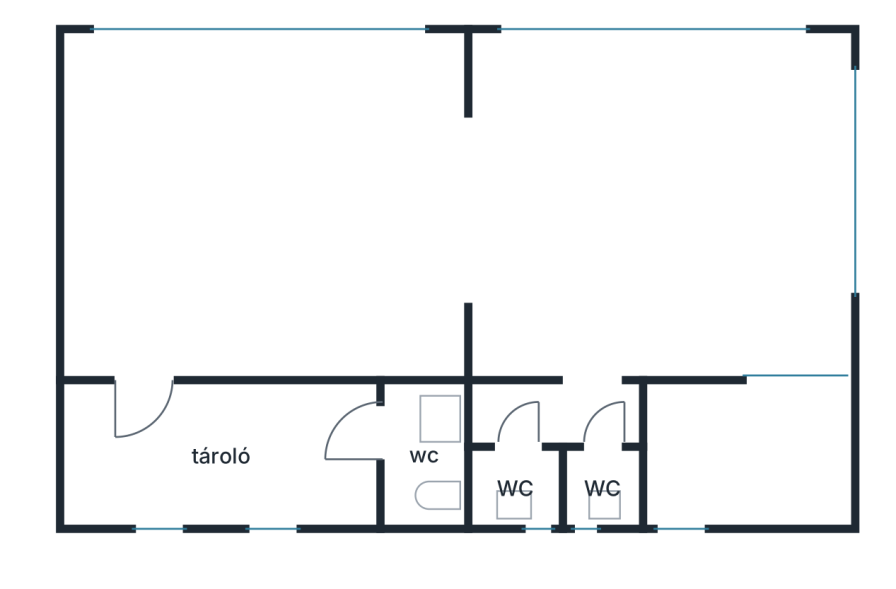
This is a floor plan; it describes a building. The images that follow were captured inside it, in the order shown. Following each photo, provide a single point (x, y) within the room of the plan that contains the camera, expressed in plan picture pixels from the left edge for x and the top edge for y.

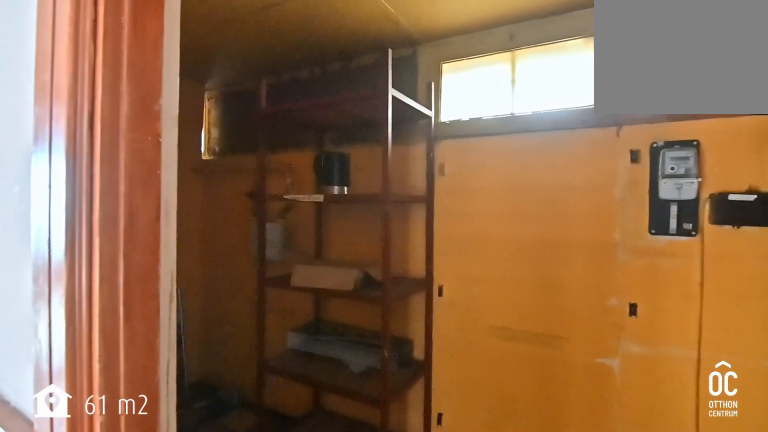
(242, 454)
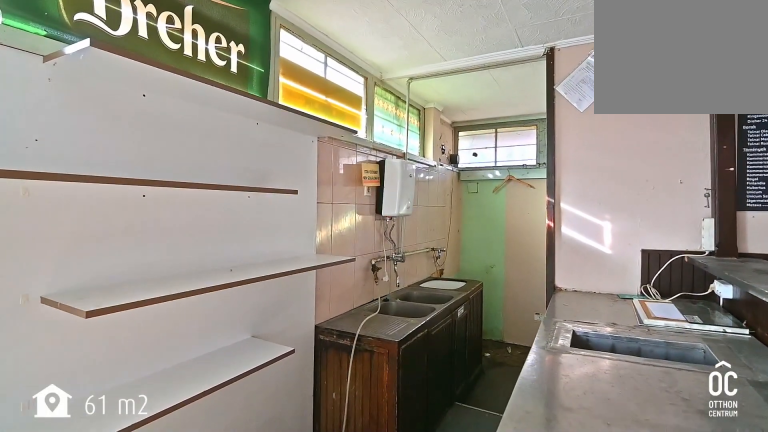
(750, 214)
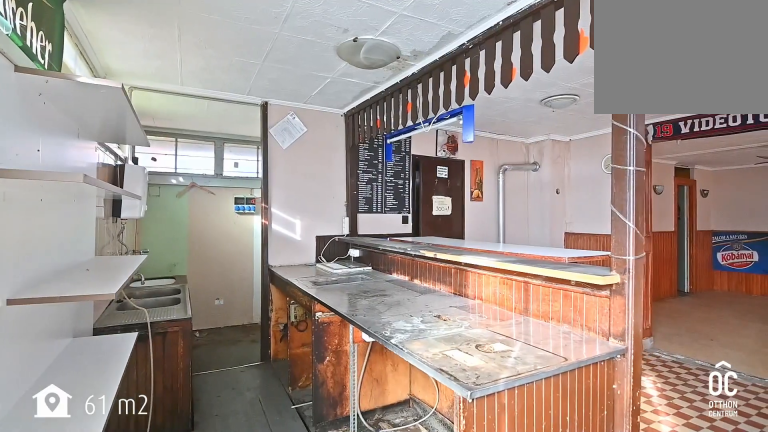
(750, 214)
